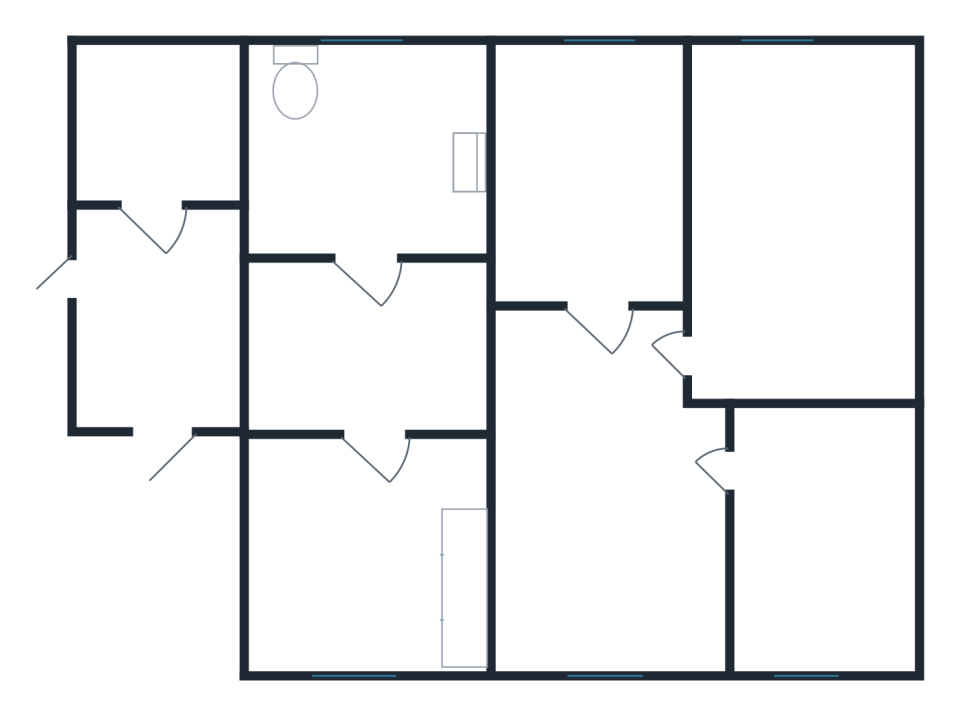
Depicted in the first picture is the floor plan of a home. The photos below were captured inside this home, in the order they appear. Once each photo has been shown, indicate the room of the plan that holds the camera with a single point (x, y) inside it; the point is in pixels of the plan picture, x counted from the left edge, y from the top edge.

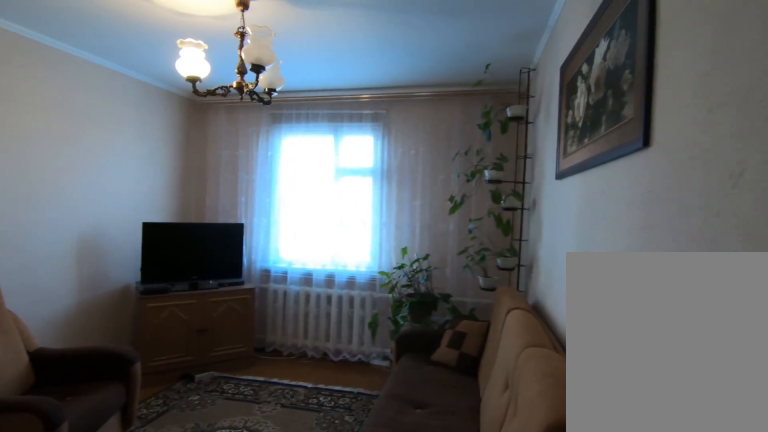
(547, 448)
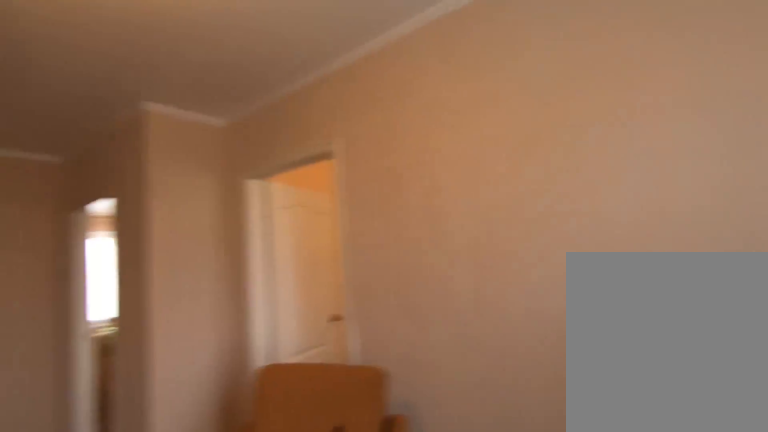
(603, 645)
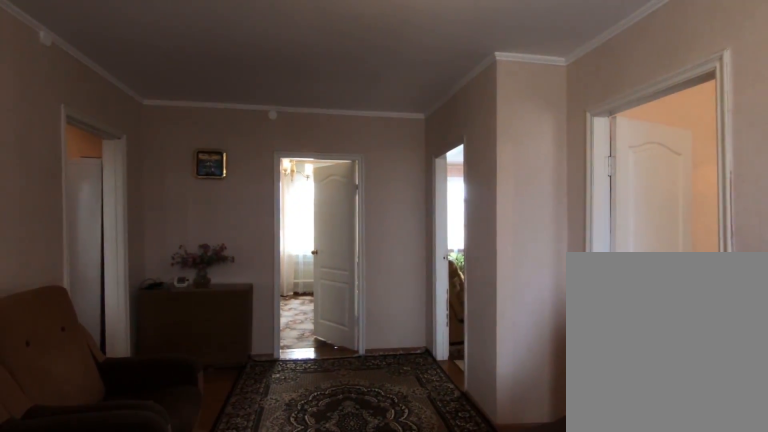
(603, 645)
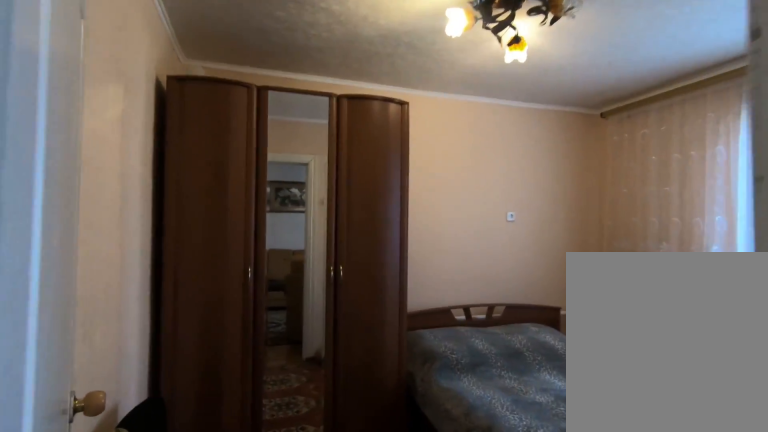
(706, 508)
